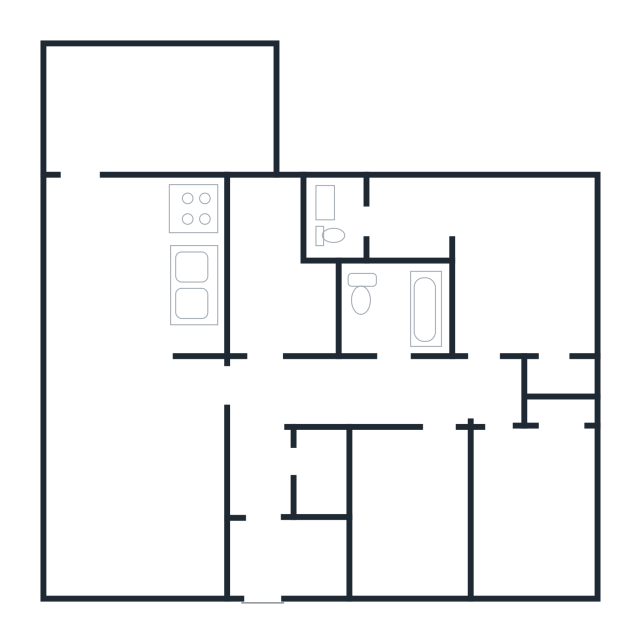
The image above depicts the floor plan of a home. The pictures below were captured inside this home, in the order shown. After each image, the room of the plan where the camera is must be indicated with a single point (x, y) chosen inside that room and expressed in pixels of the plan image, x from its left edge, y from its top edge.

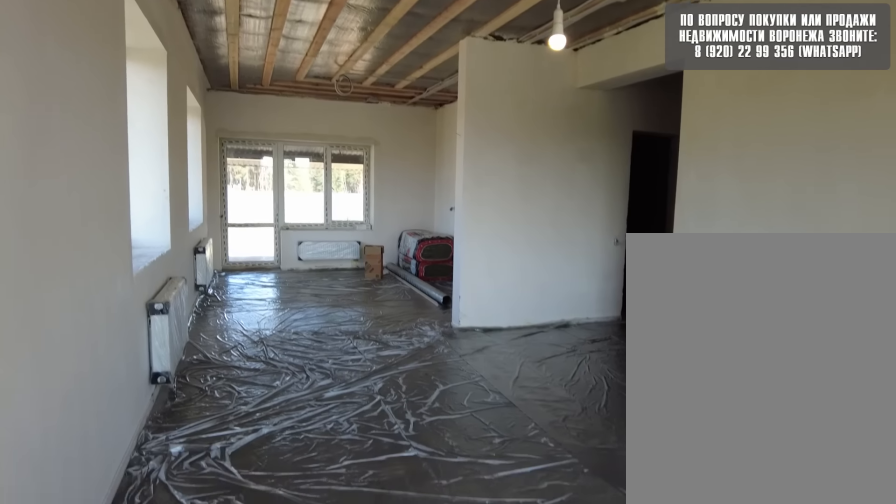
(102, 419)
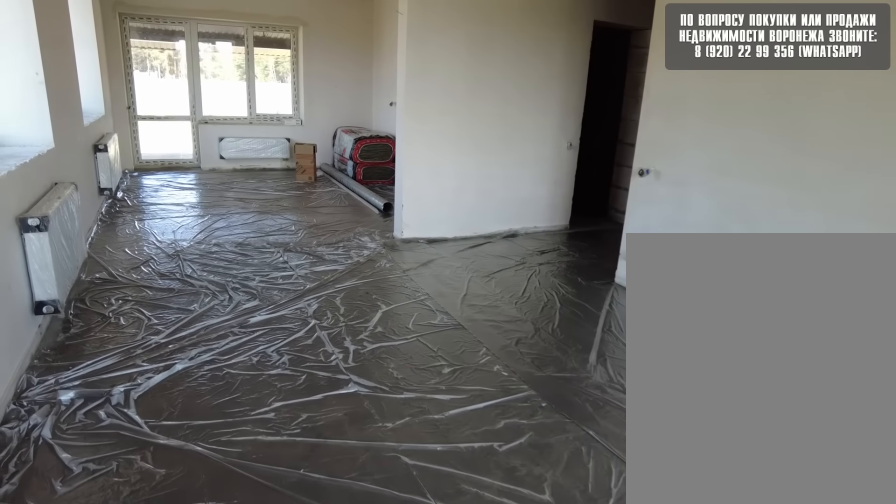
(104, 417)
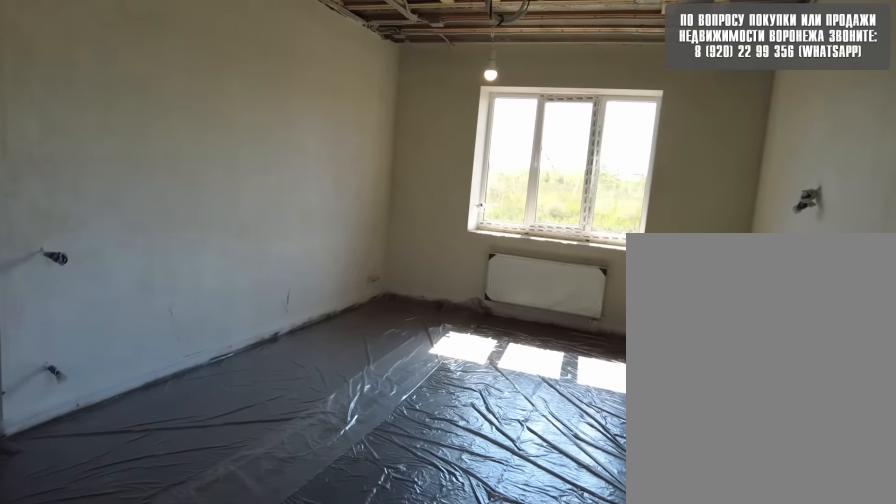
(107, 310)
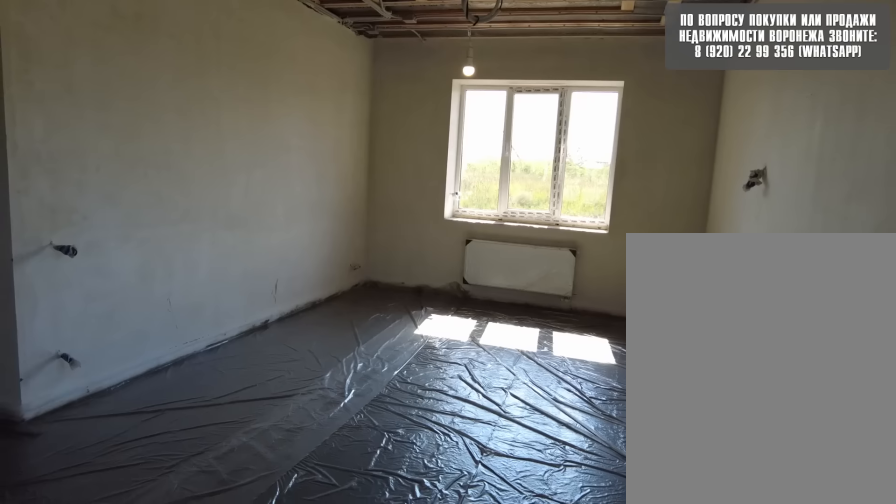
(107, 291)
